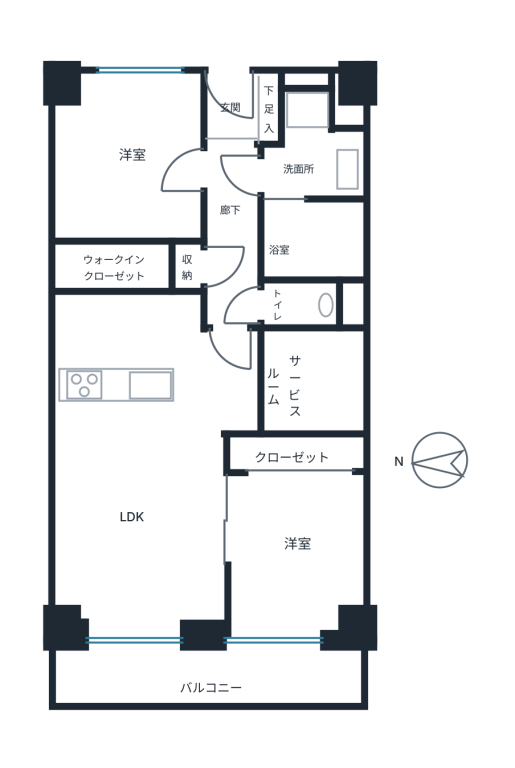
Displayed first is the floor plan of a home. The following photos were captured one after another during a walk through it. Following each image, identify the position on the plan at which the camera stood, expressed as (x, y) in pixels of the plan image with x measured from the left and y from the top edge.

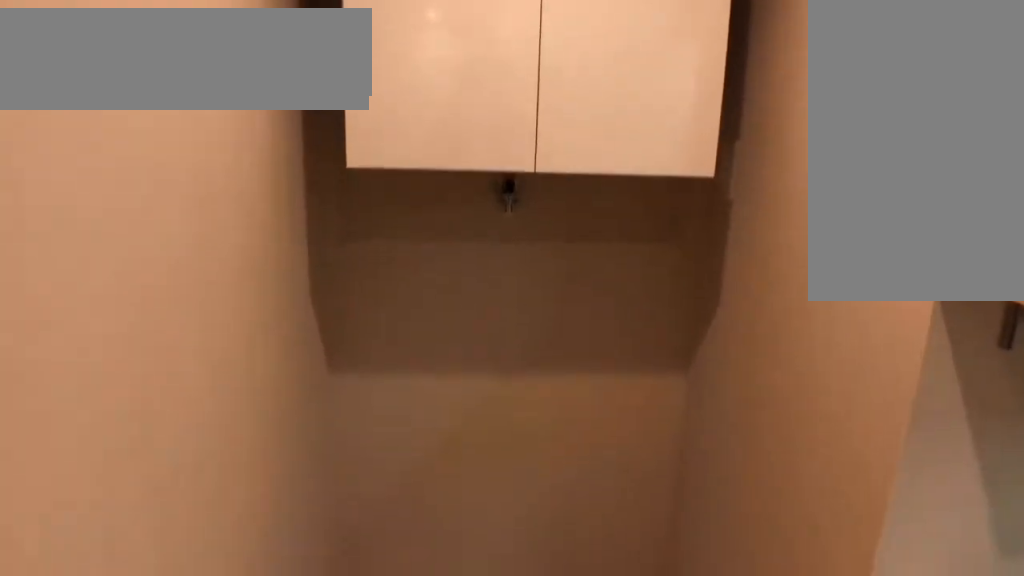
(313, 200)
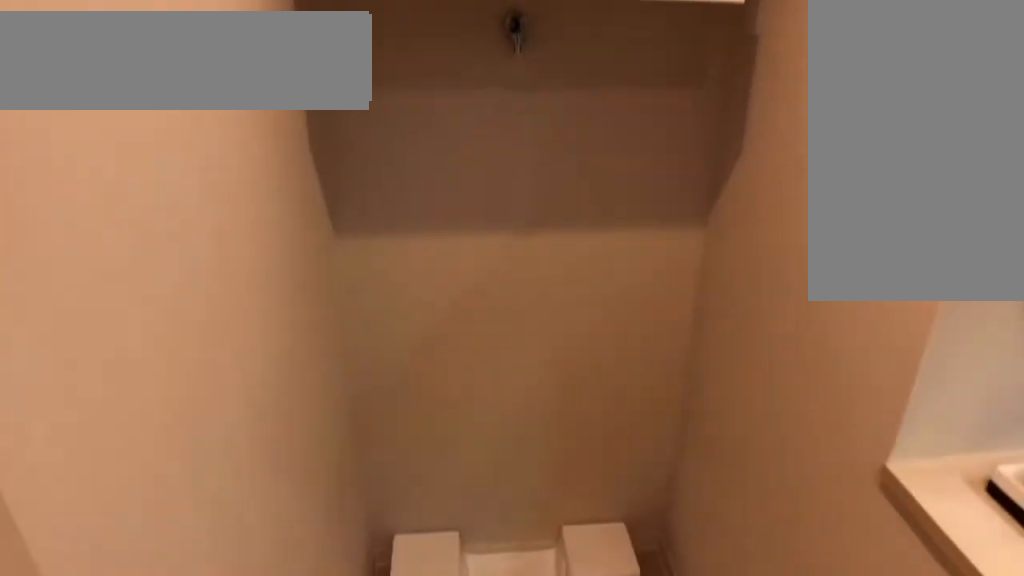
(313, 200)
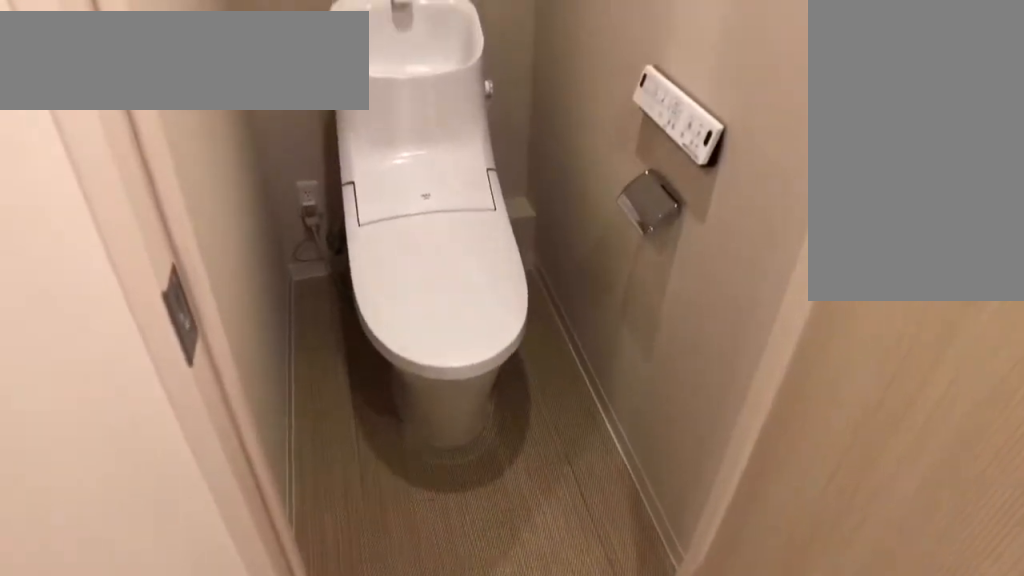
(296, 290)
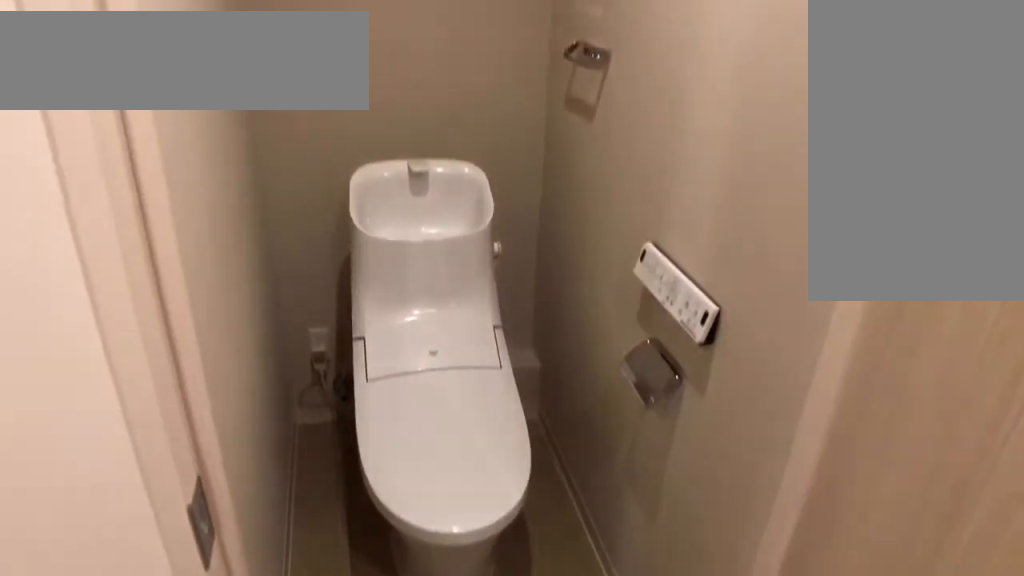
(296, 290)
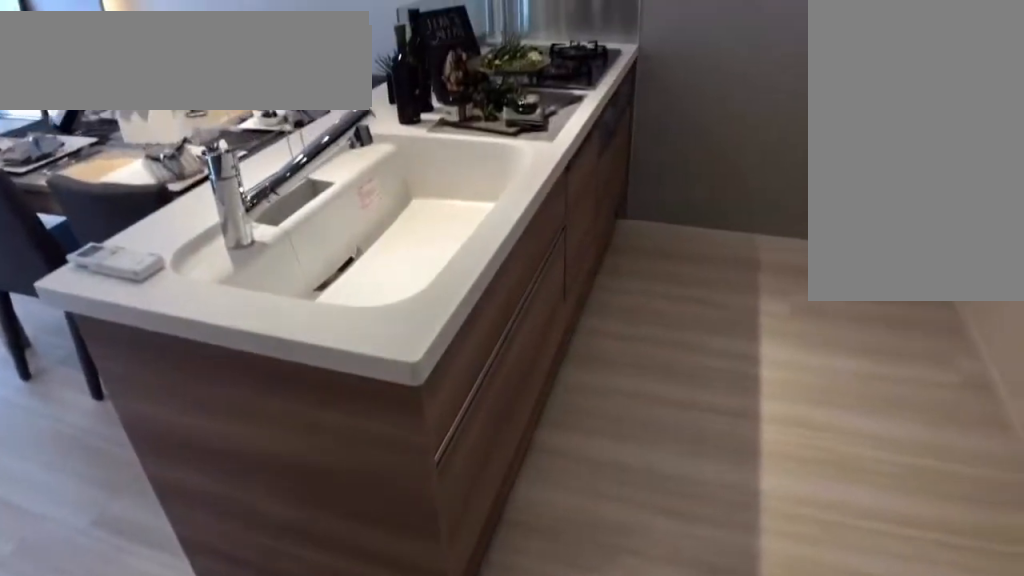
(161, 423)
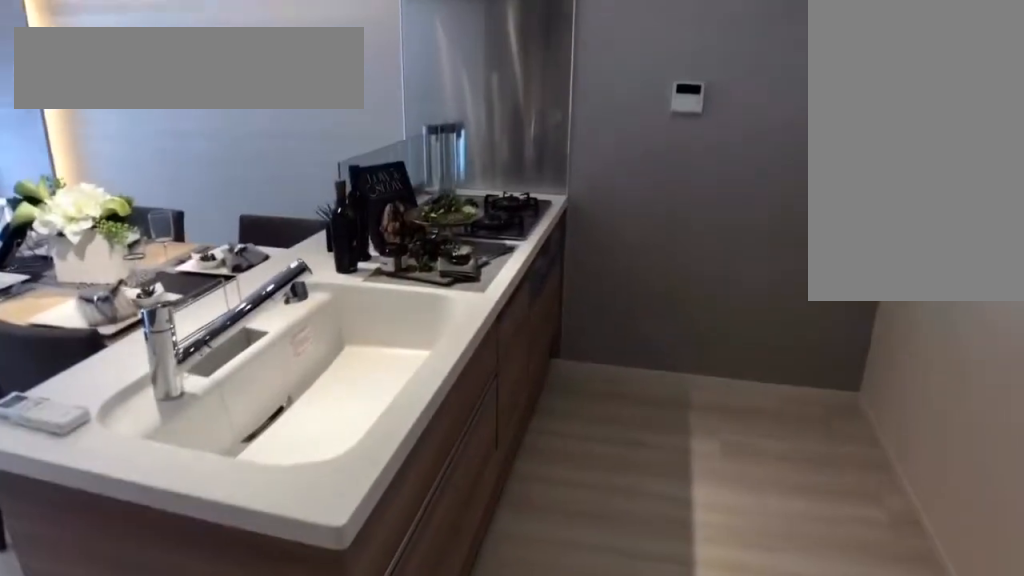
(187, 441)
